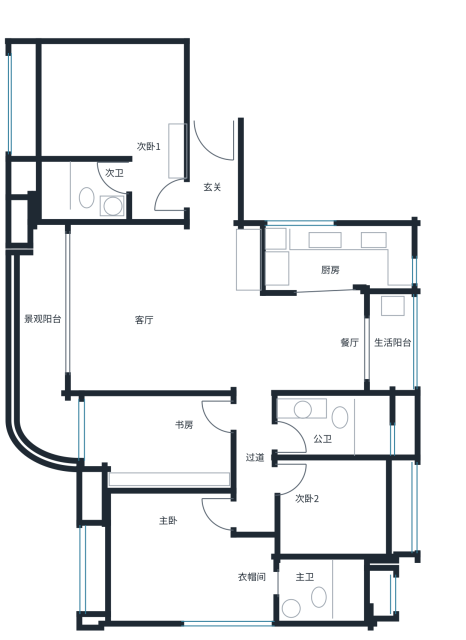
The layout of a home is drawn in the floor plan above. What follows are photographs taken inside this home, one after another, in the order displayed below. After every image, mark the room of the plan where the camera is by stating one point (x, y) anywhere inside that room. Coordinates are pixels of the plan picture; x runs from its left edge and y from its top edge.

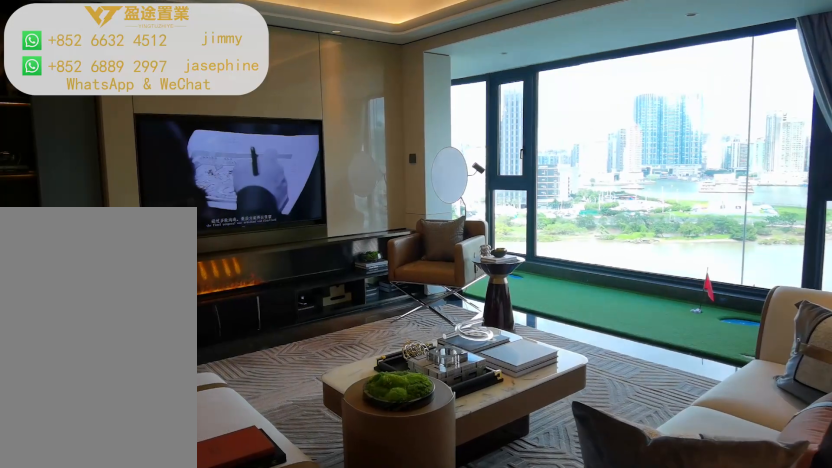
(153, 313)
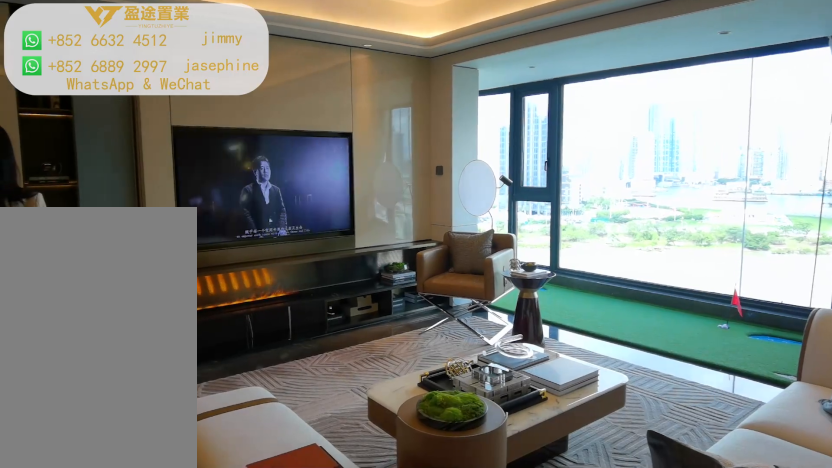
(153, 313)
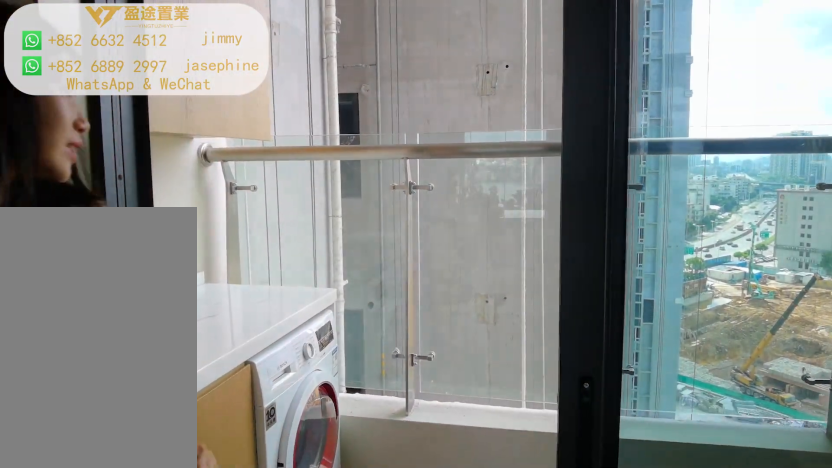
(392, 340)
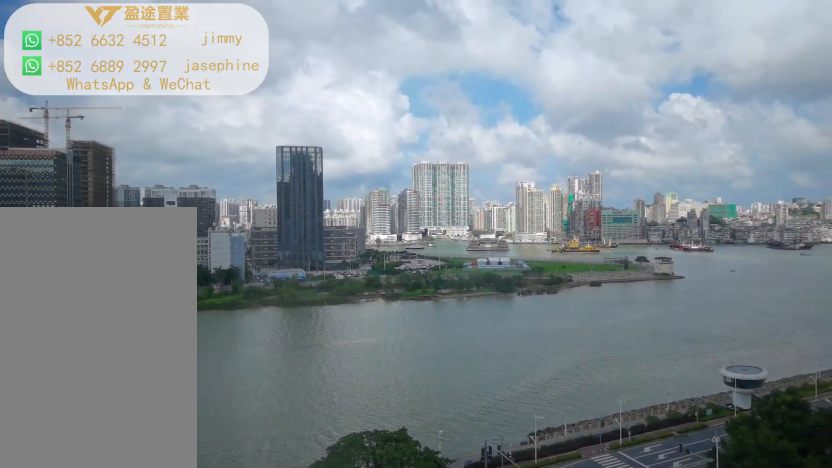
(38, 347)
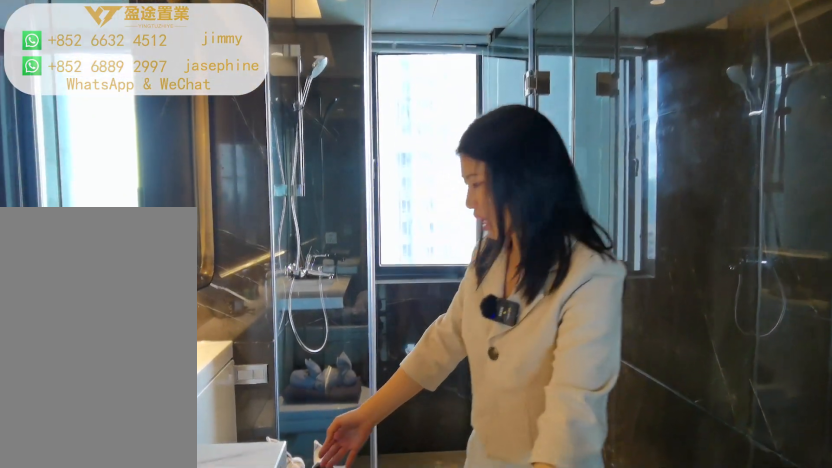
(333, 428)
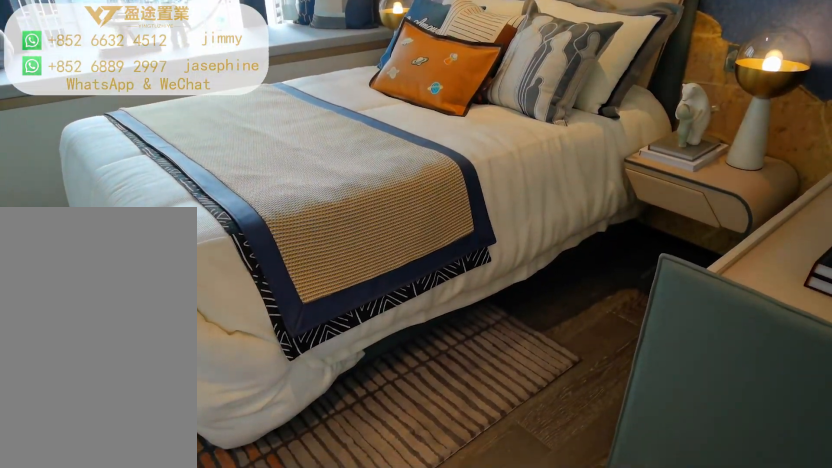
(345, 509)
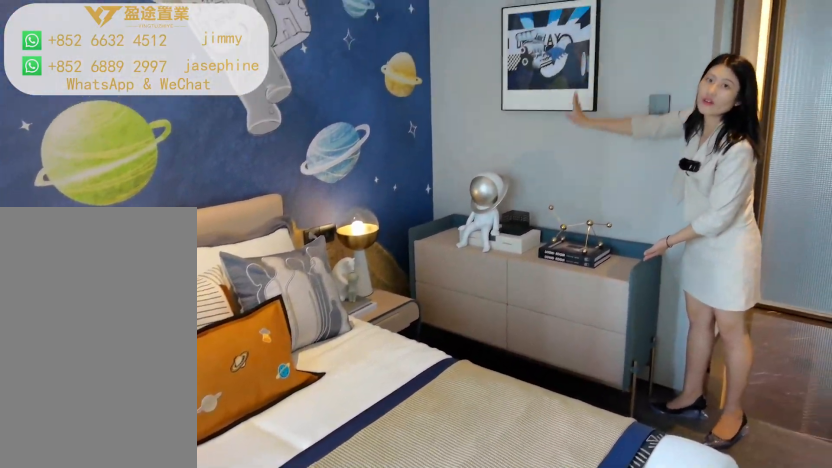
(345, 509)
